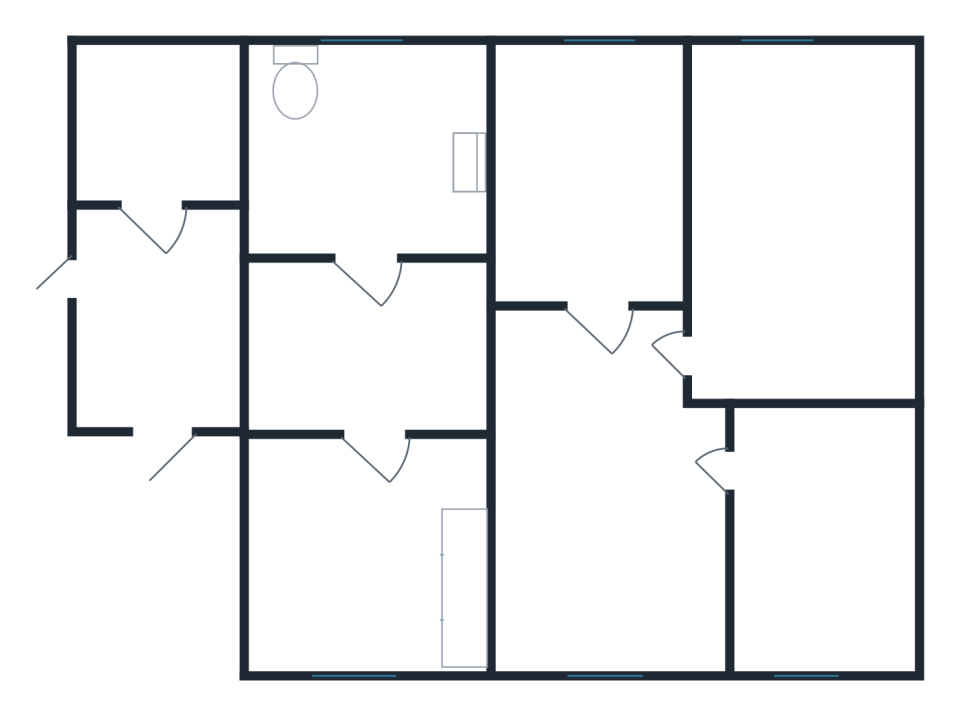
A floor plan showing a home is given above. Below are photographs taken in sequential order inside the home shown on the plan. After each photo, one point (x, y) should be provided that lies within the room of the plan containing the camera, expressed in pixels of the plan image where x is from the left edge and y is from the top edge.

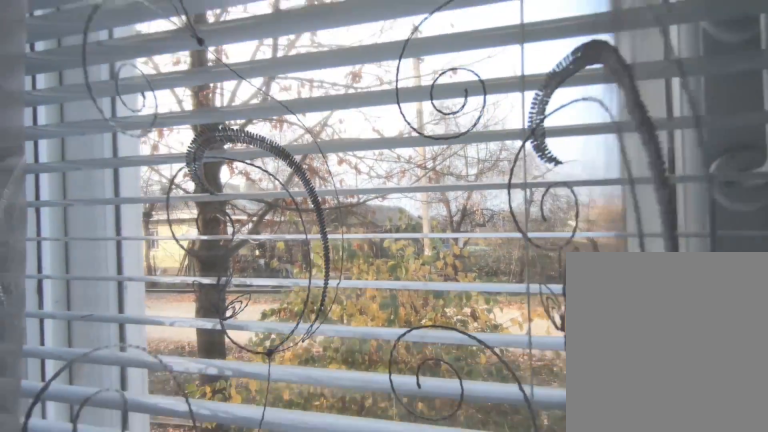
(603, 645)
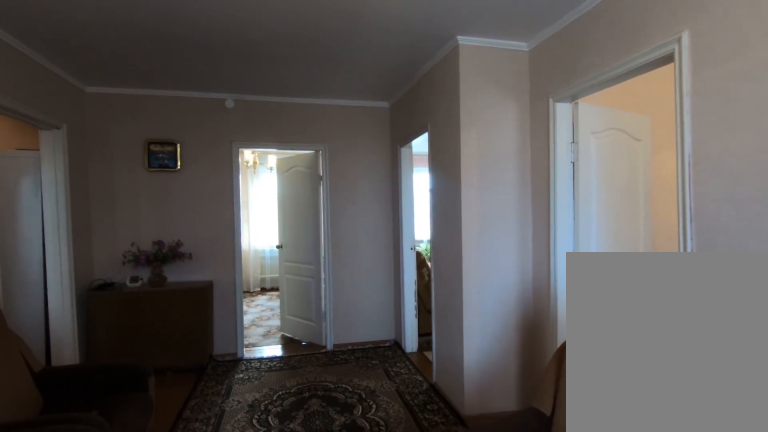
(603, 645)
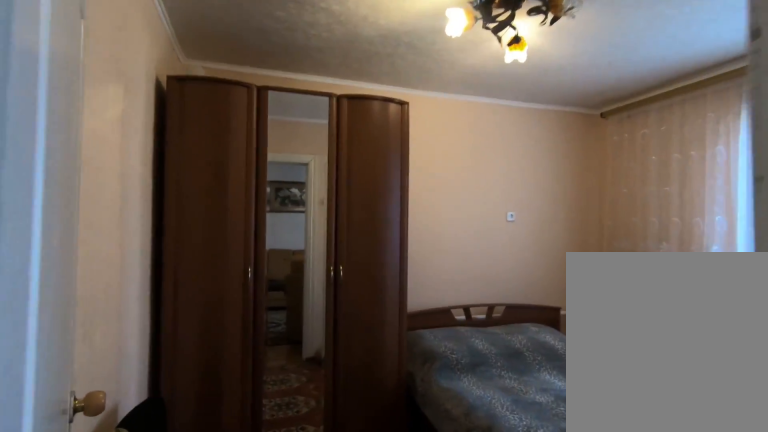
(706, 508)
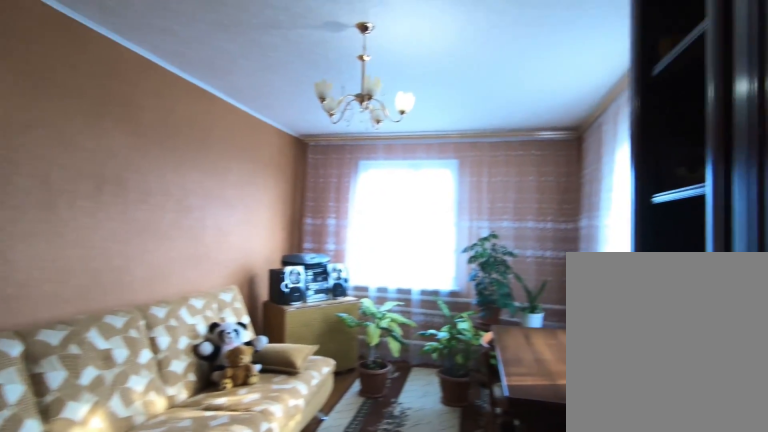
(728, 368)
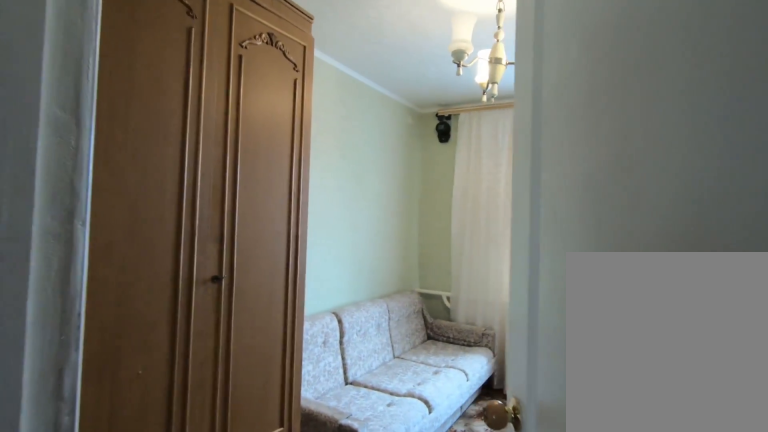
(600, 319)
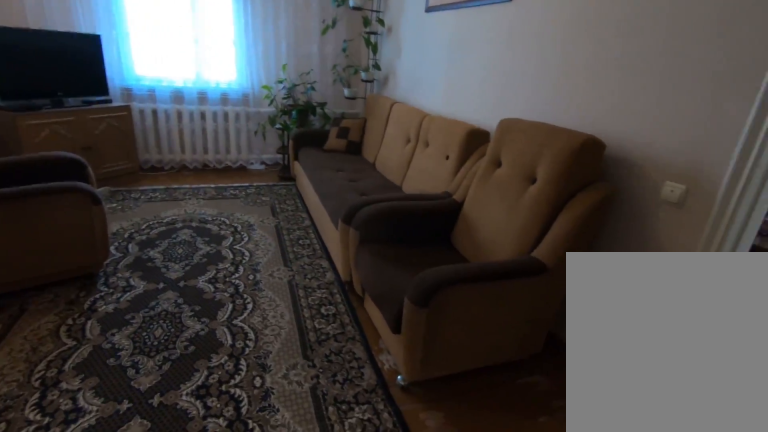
(599, 400)
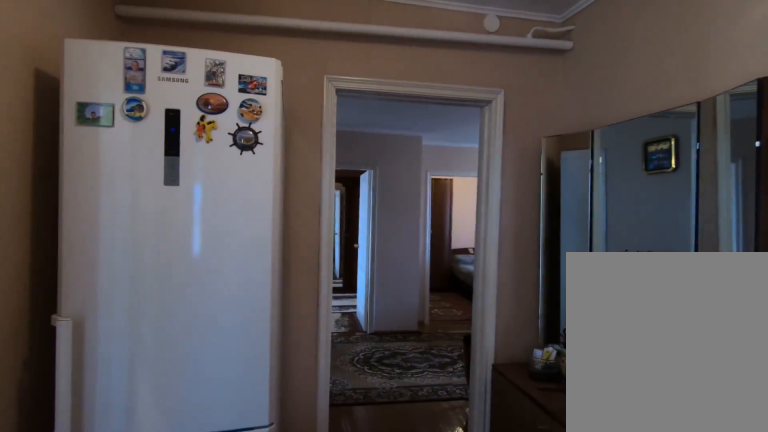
(390, 400)
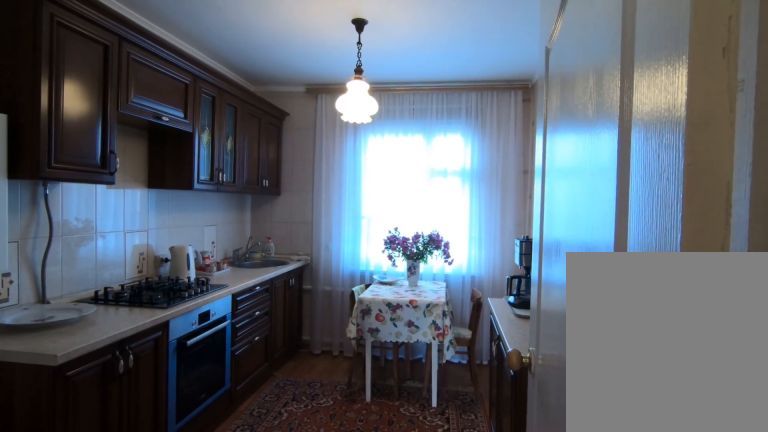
(390, 400)
